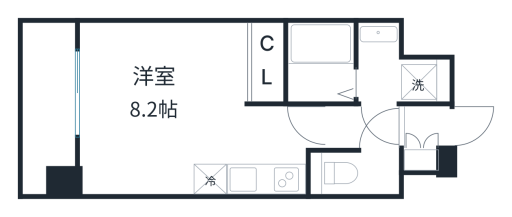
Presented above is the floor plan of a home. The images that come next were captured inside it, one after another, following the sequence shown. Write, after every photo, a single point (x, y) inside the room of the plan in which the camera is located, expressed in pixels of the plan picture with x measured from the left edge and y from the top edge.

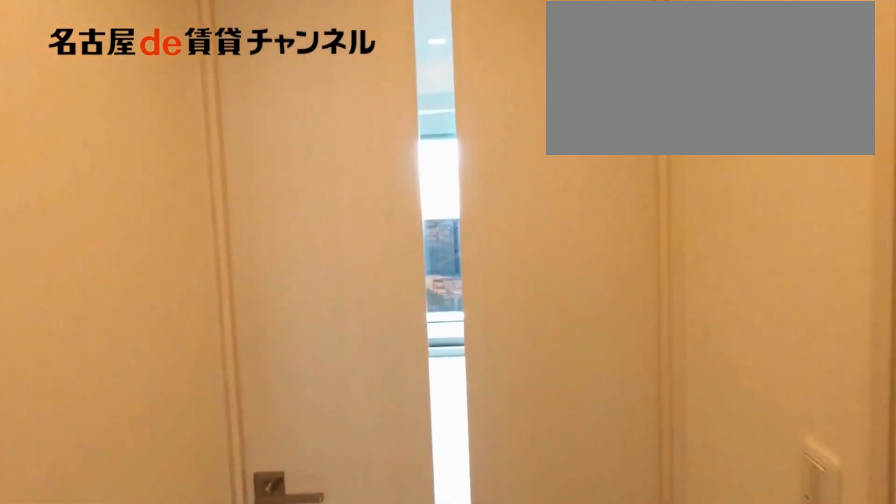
(390, 127)
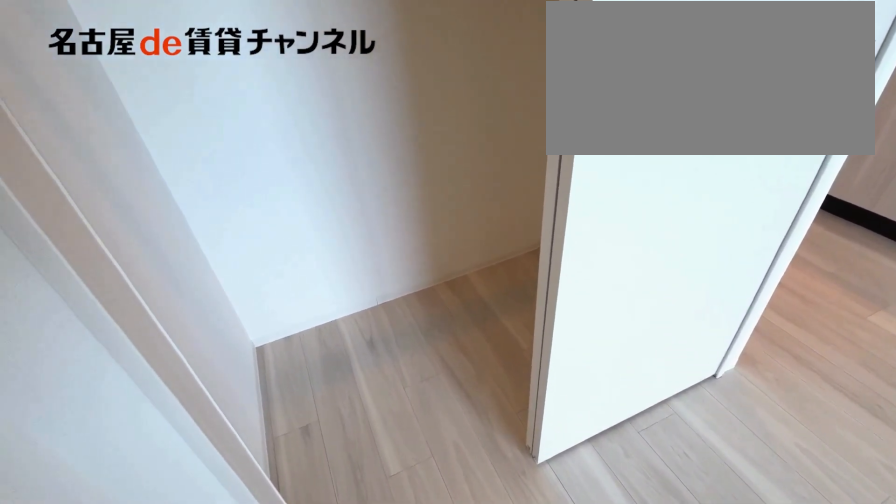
(268, 62)
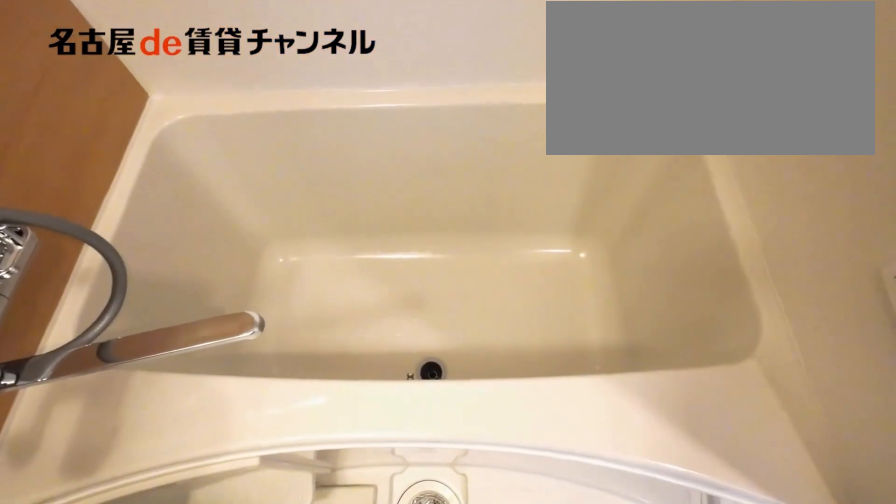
(321, 62)
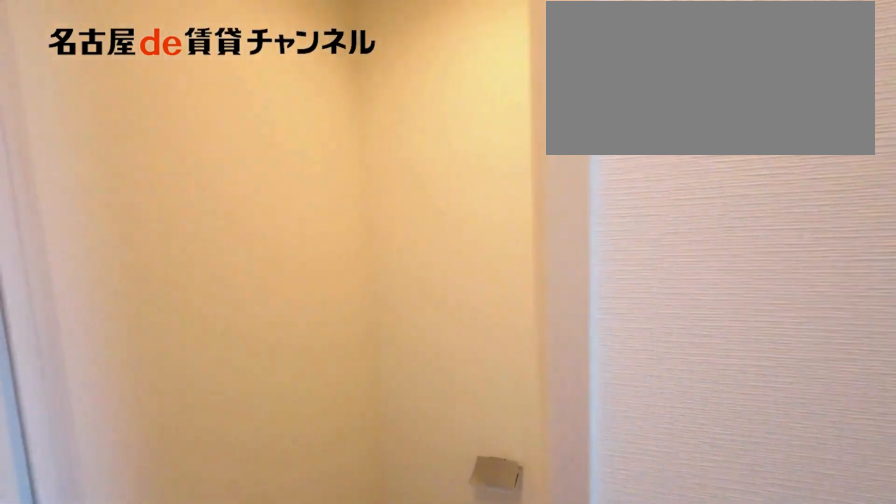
(355, 173)
